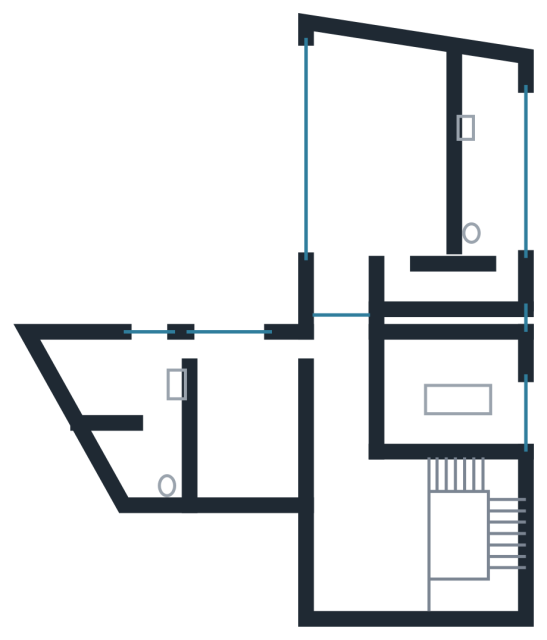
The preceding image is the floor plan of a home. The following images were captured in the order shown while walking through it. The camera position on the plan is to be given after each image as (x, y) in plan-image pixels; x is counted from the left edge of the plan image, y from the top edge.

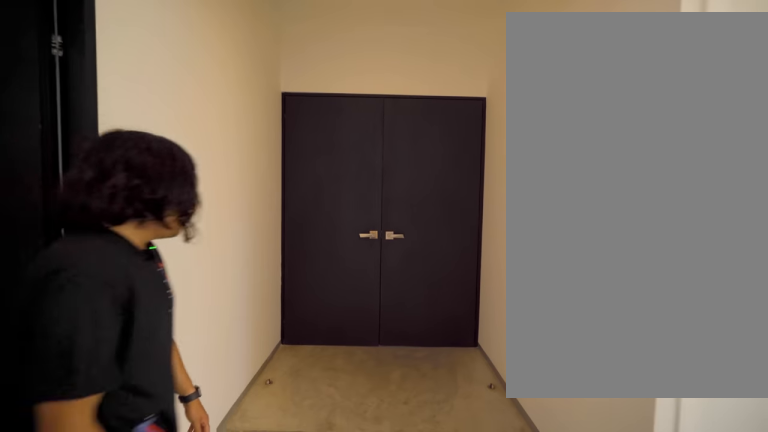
(335, 350)
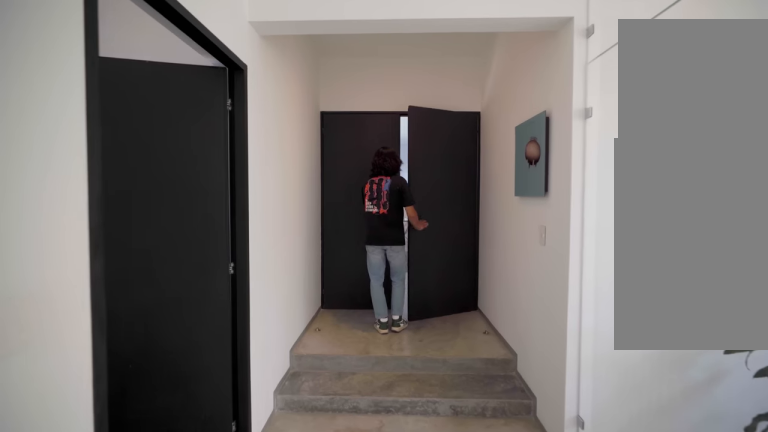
(346, 397)
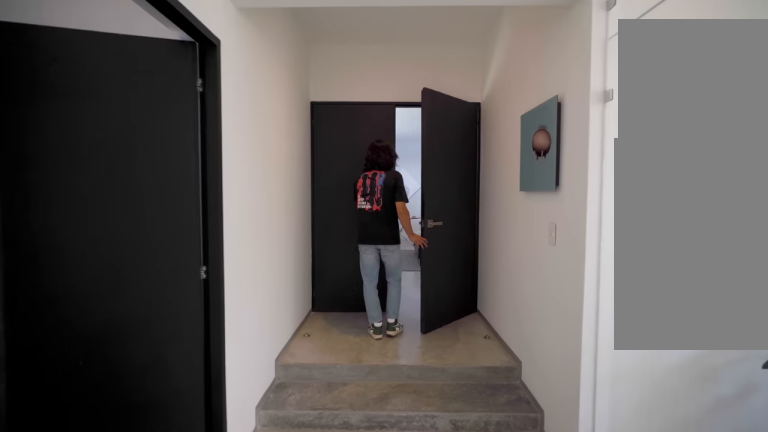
(346, 397)
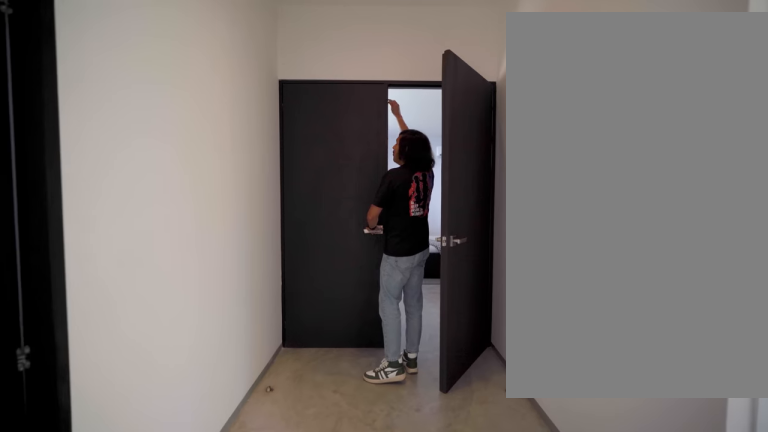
(347, 380)
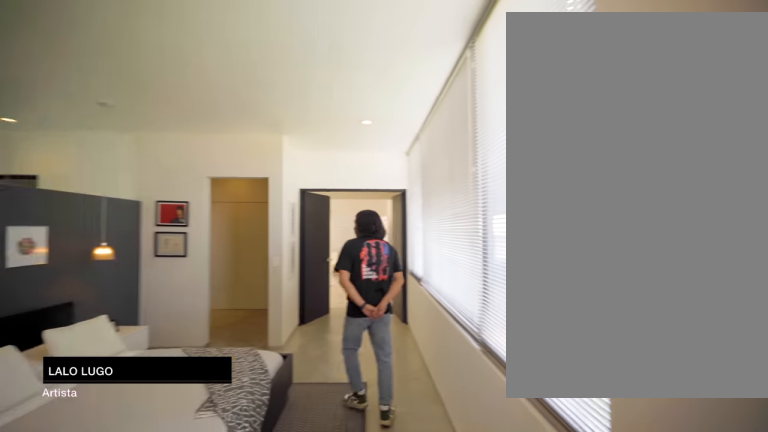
(350, 101)
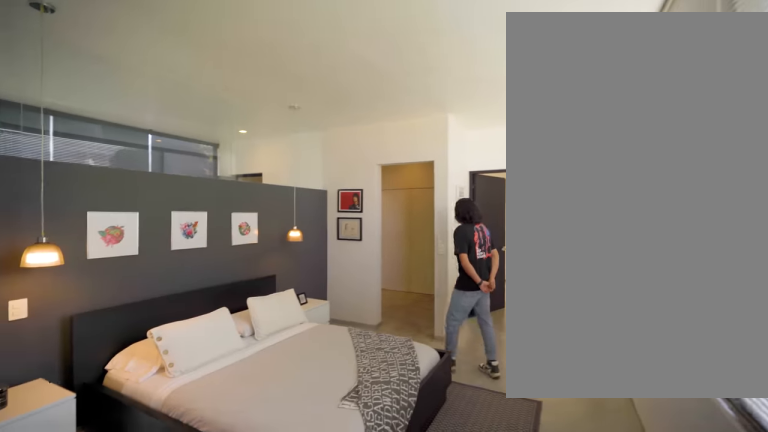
(348, 101)
